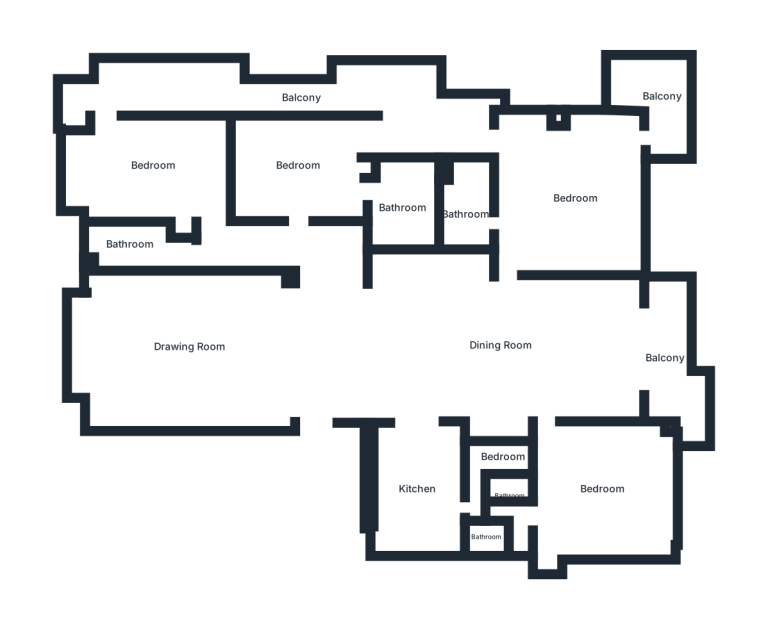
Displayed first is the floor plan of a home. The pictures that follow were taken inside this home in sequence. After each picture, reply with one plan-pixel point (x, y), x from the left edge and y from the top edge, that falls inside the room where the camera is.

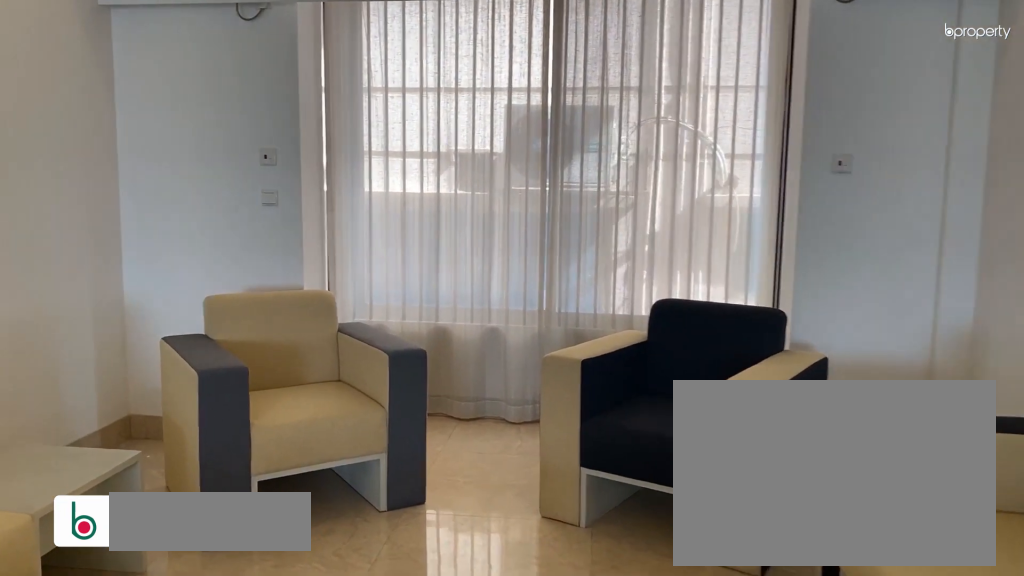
(192, 353)
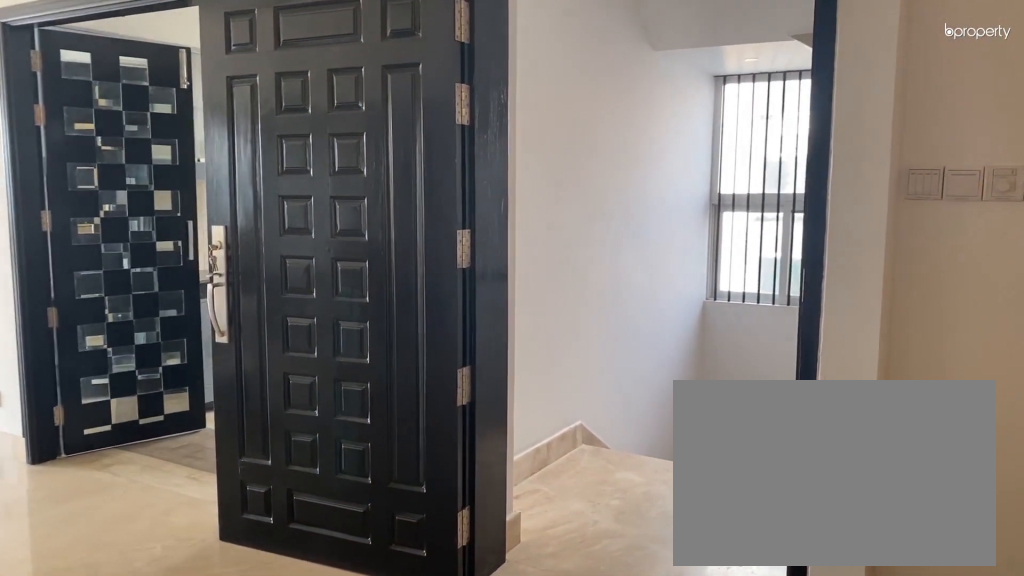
(192, 353)
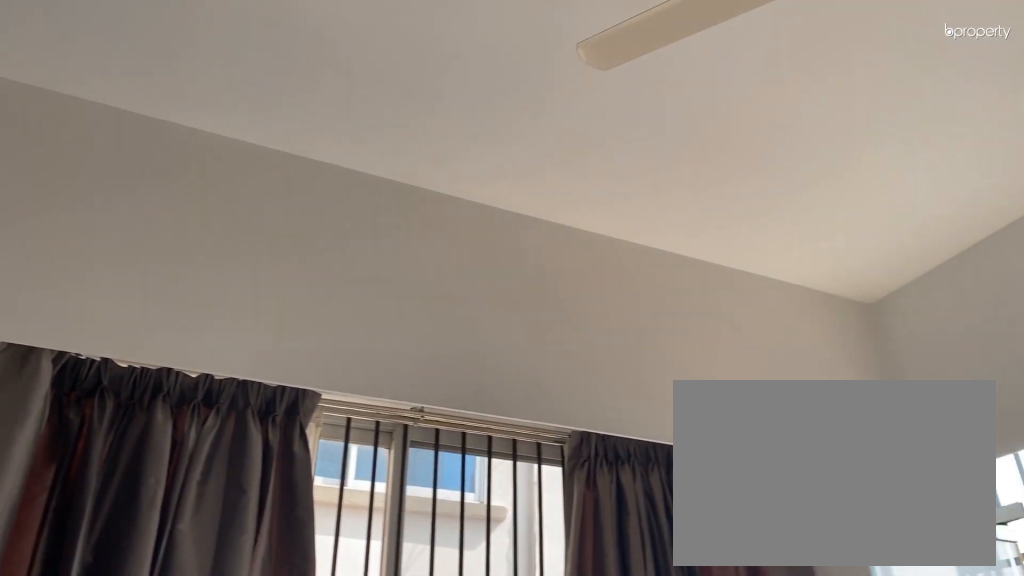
(151, 168)
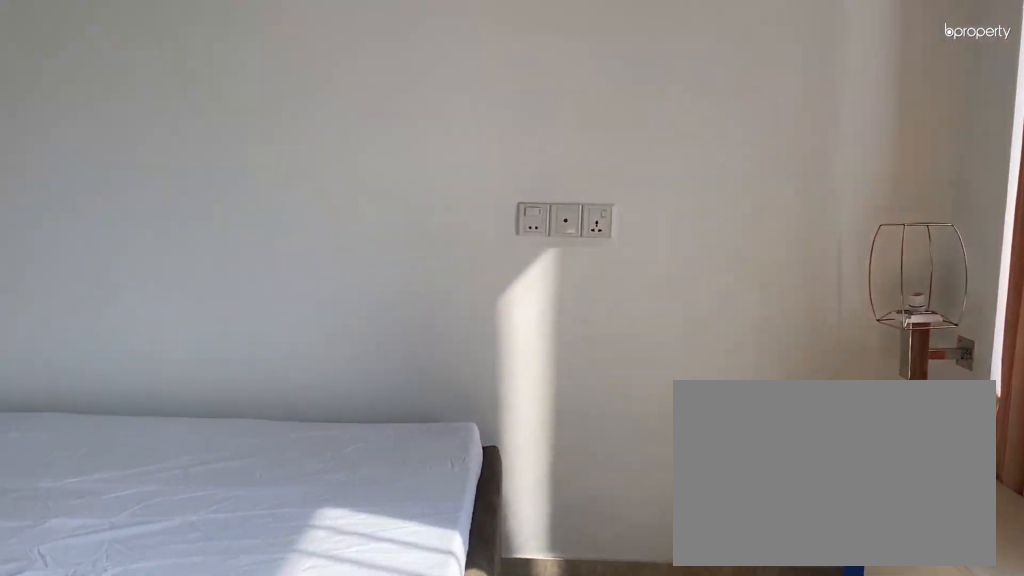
(296, 165)
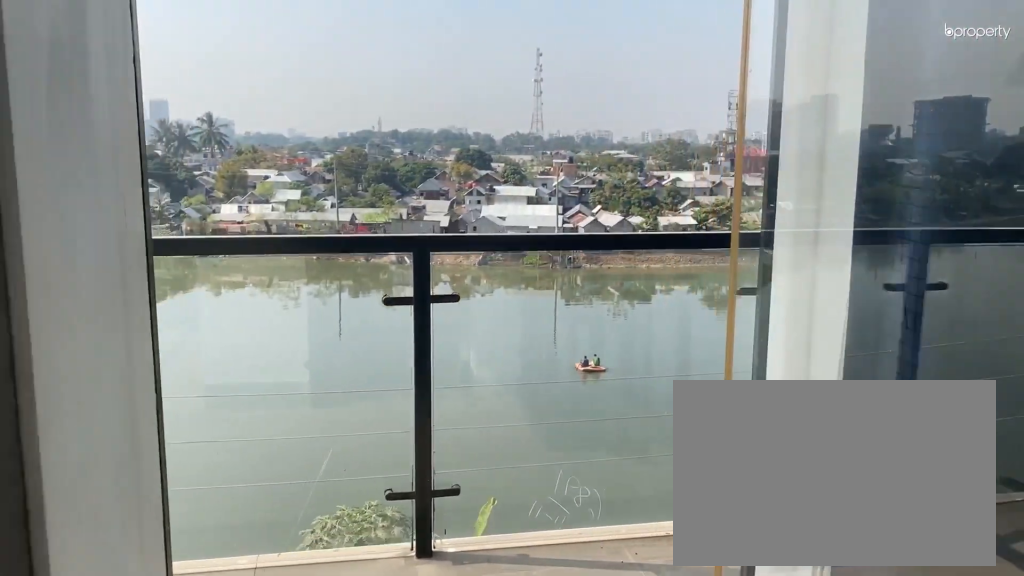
(662, 96)
